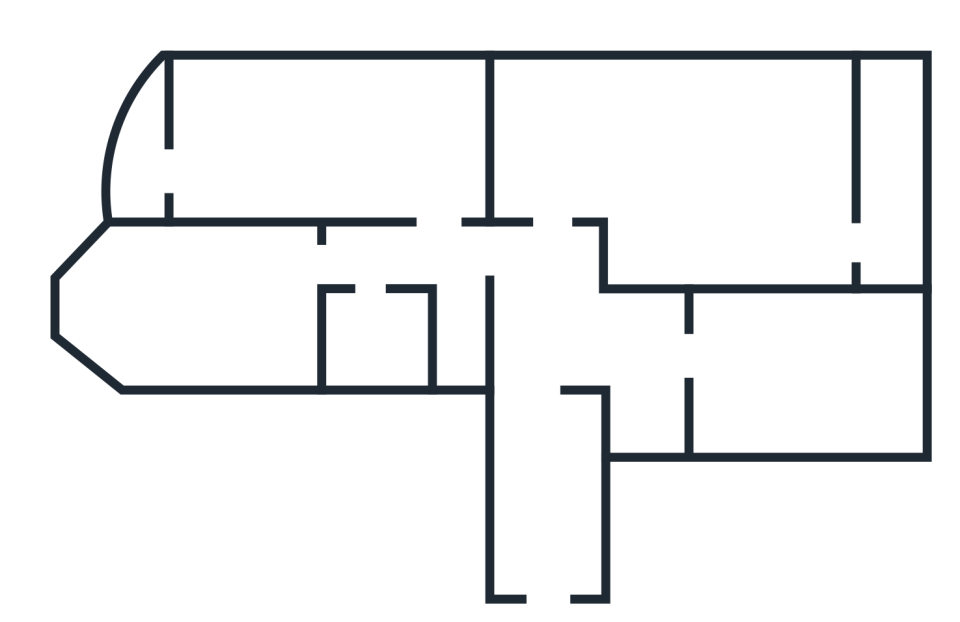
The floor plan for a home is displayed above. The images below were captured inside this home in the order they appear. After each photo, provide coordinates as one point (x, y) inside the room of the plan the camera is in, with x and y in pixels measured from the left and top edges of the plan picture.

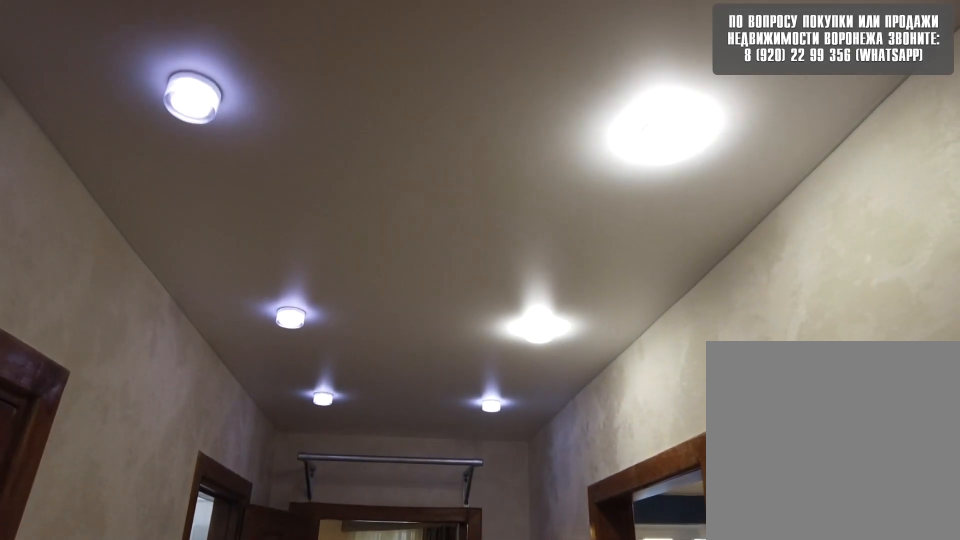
(548, 269)
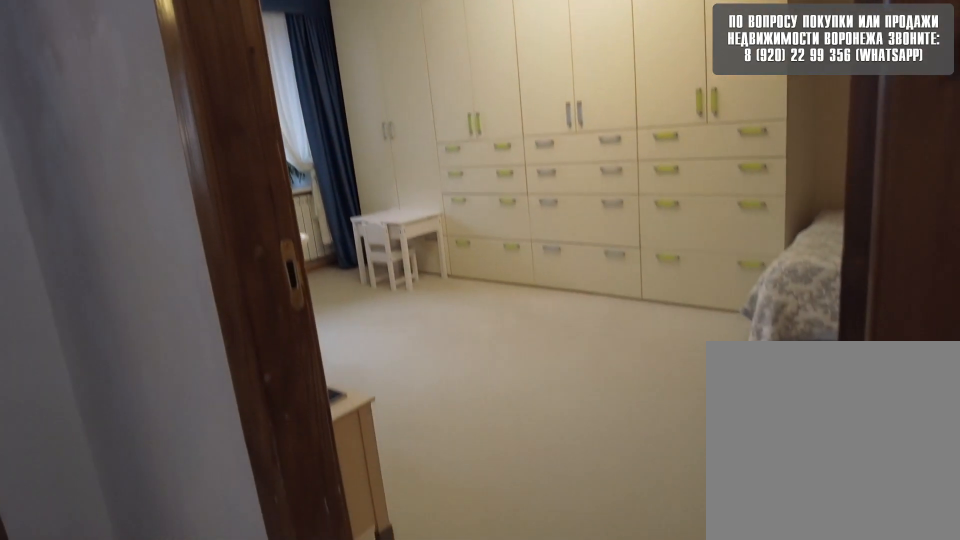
(436, 253)
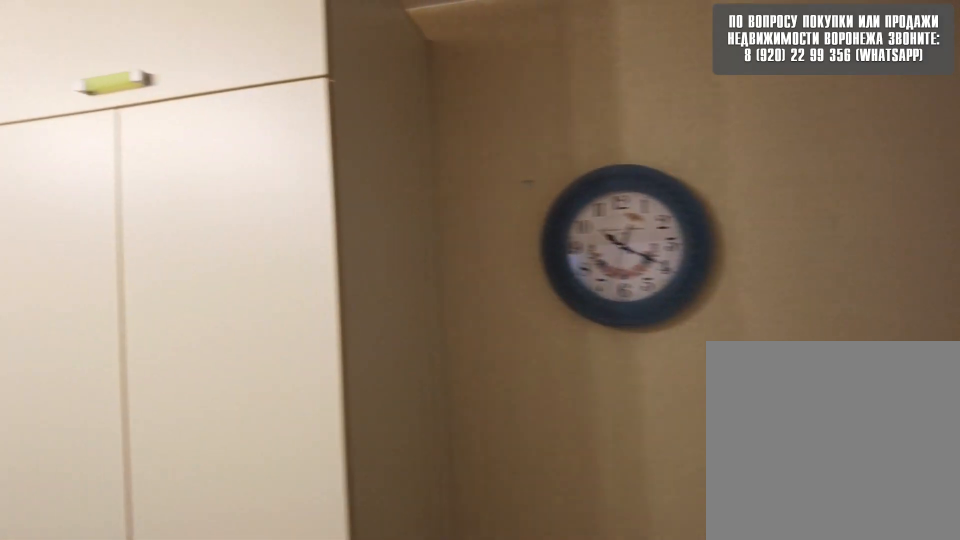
(394, 152)
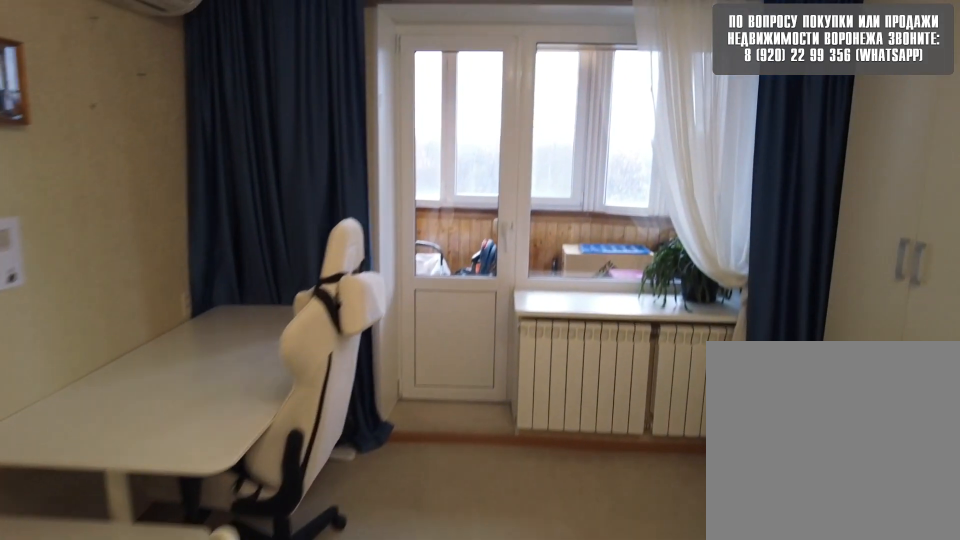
(394, 152)
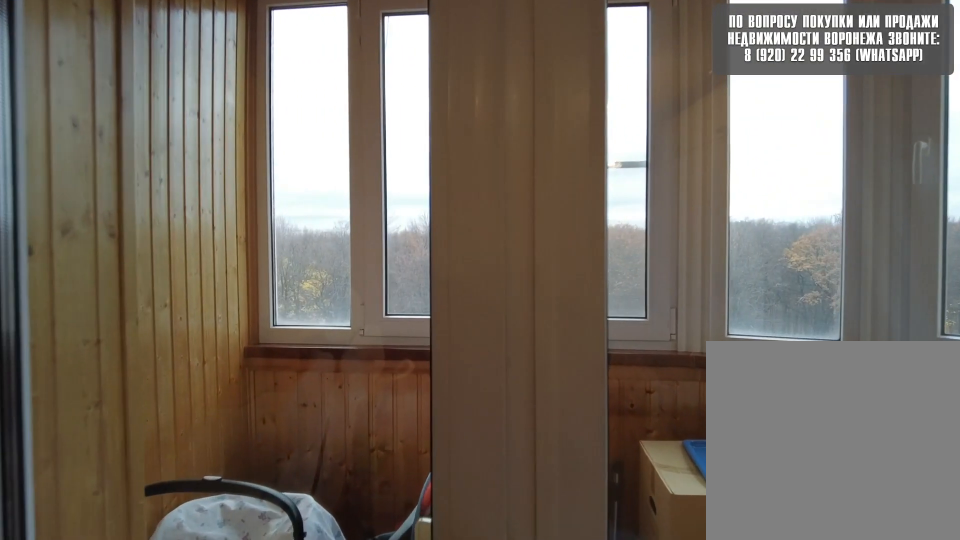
(233, 156)
